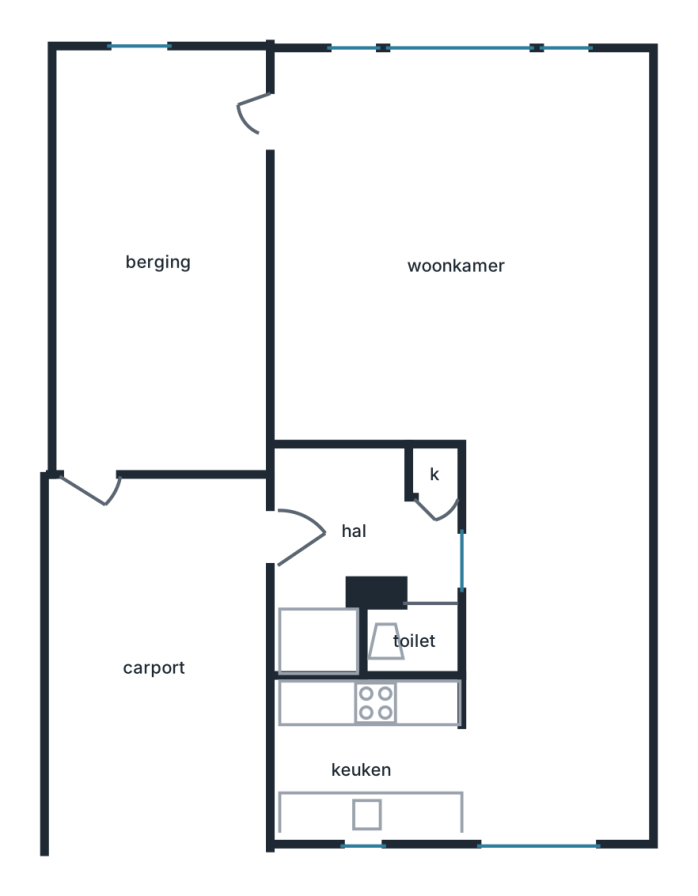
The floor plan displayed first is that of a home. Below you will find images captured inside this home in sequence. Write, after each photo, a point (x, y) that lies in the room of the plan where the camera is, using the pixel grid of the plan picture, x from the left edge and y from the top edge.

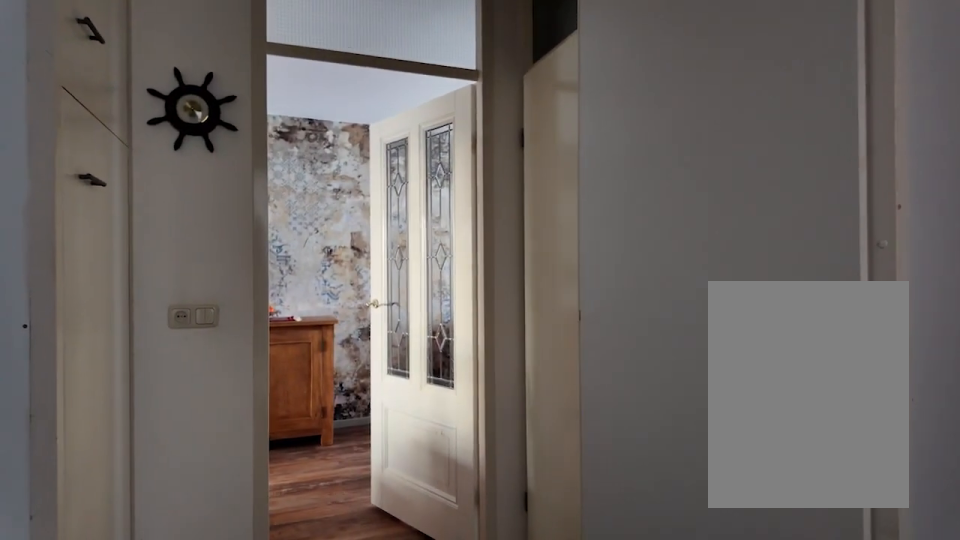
(362, 529)
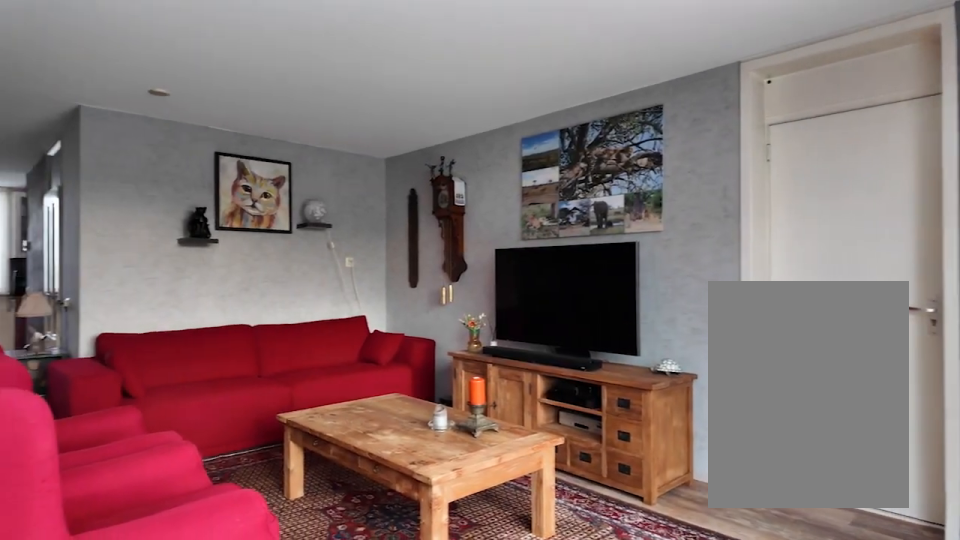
(462, 307)
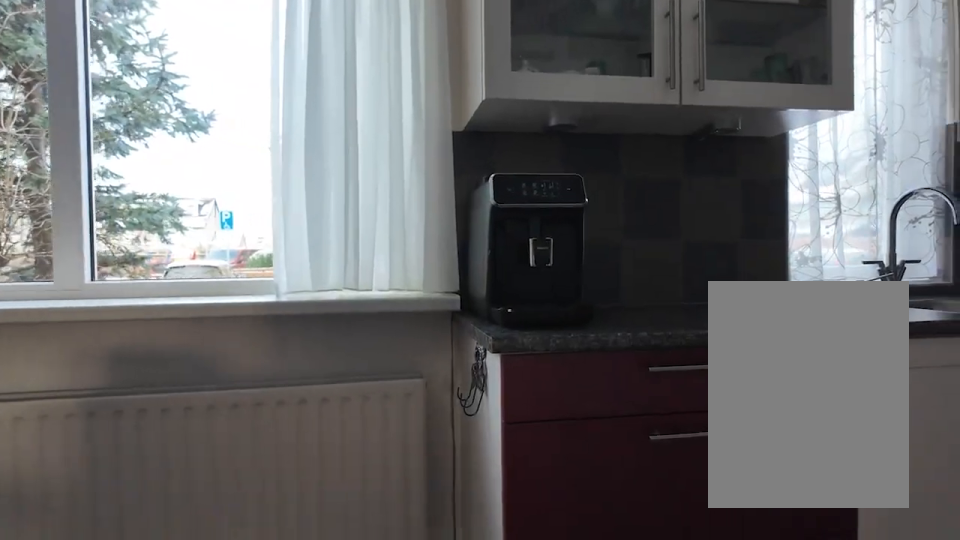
(518, 713)
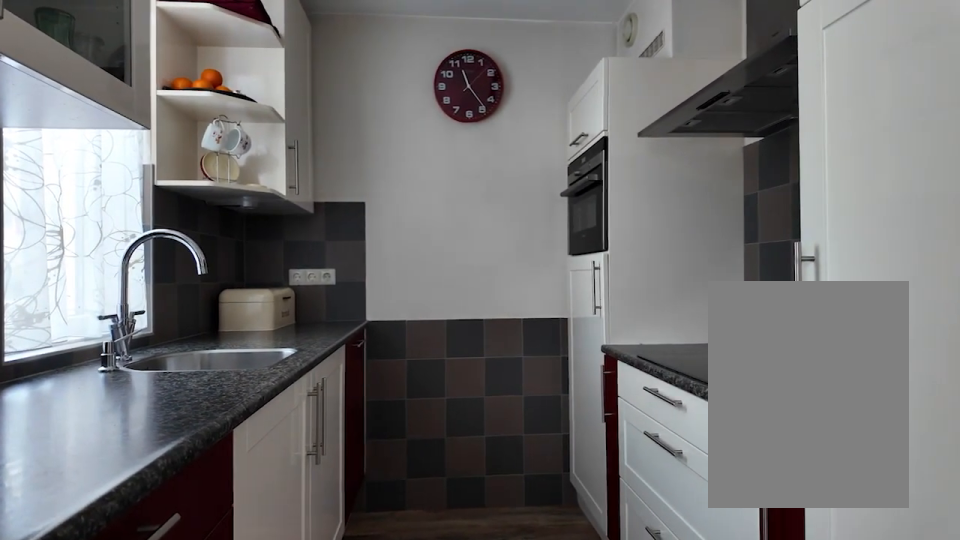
(518, 713)
